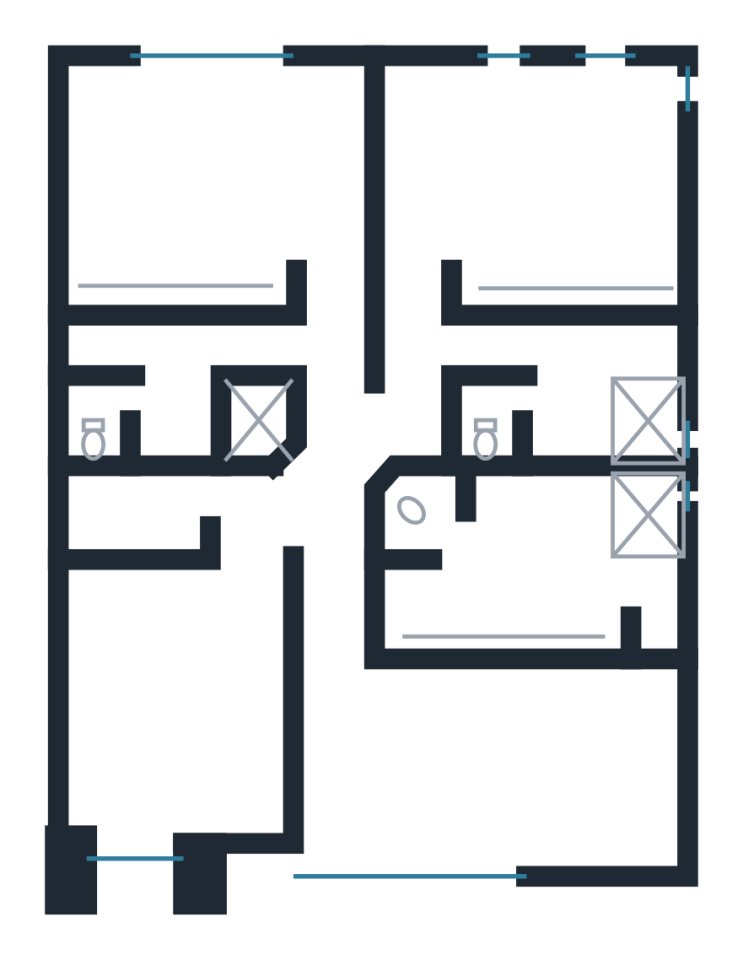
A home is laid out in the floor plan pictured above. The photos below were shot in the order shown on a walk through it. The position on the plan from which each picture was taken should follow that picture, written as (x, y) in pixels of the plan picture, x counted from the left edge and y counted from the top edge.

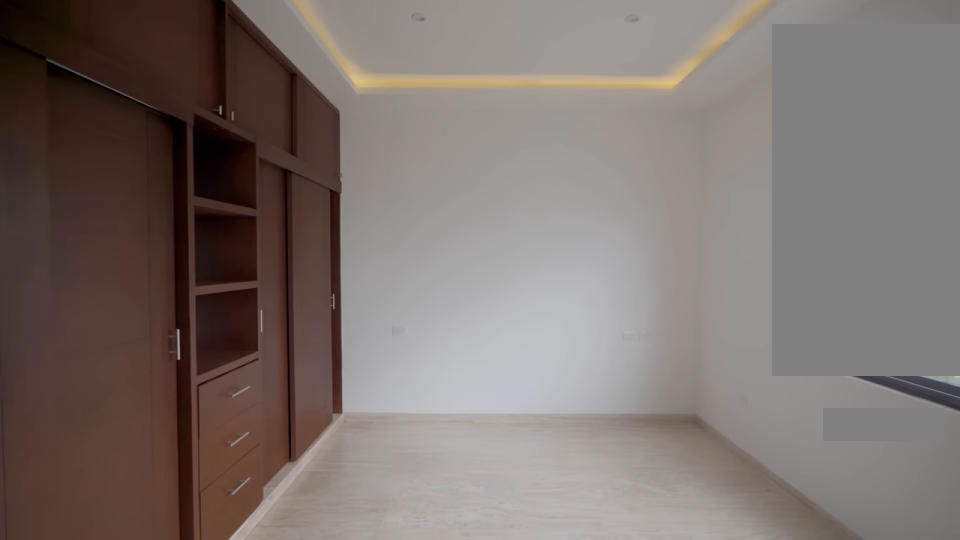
(339, 176)
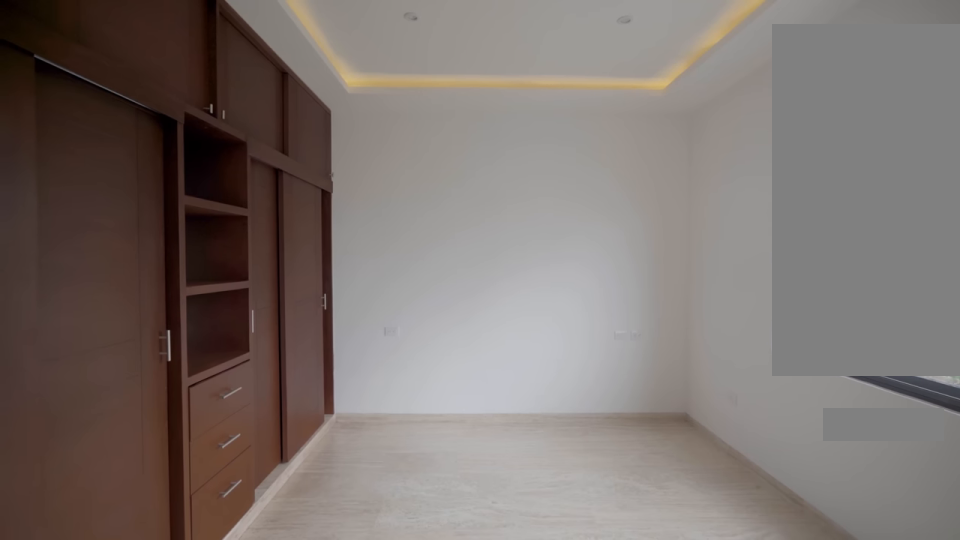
(339, 176)
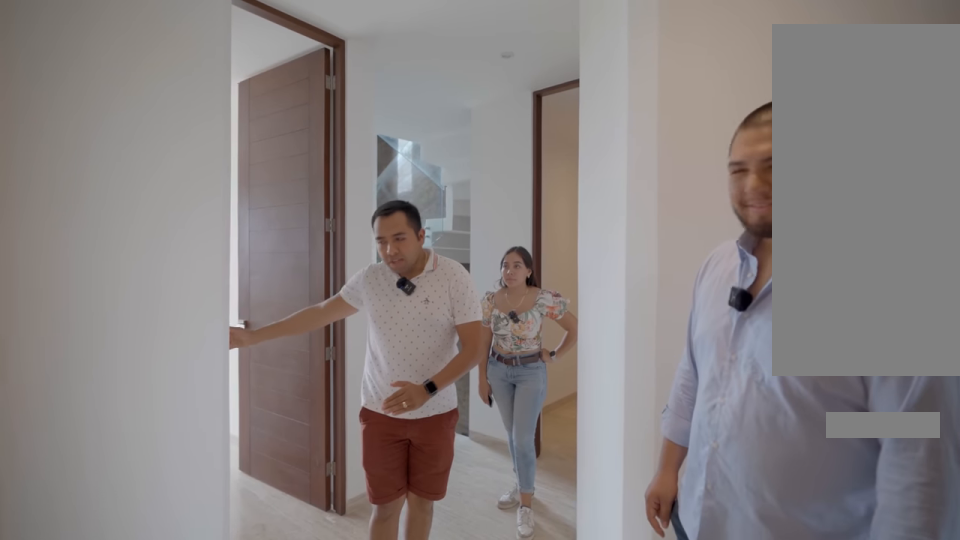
(389, 429)
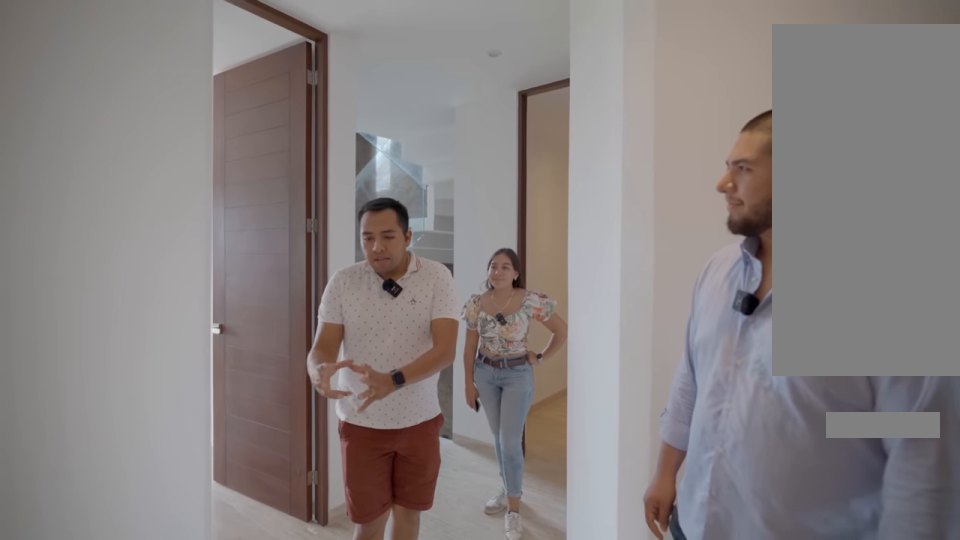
(390, 429)
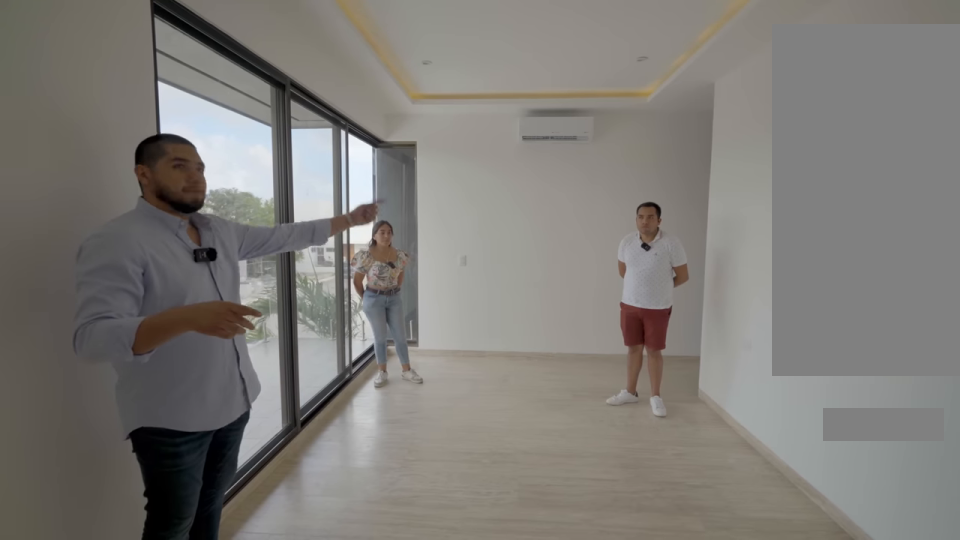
(638, 757)
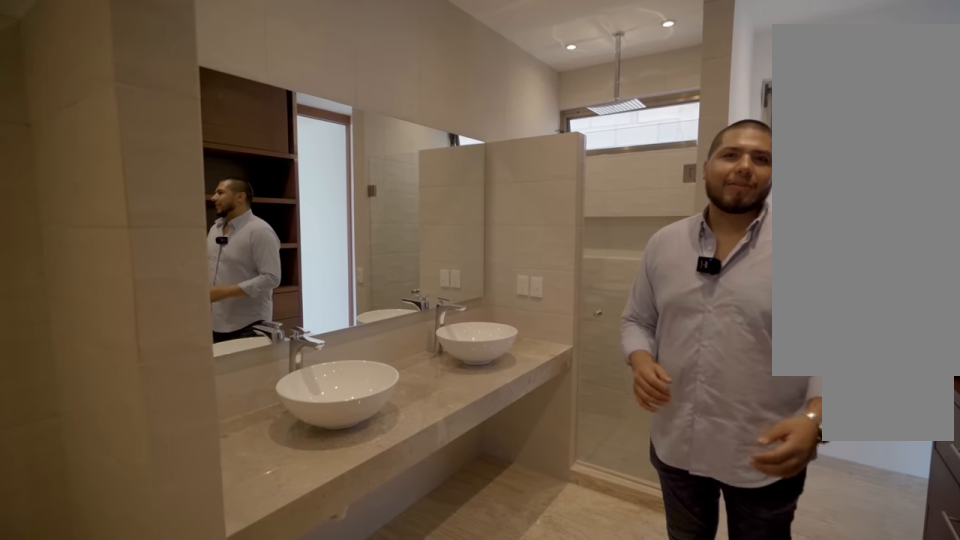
(477, 574)
